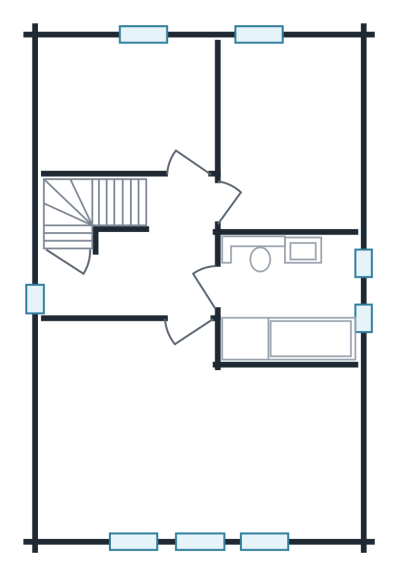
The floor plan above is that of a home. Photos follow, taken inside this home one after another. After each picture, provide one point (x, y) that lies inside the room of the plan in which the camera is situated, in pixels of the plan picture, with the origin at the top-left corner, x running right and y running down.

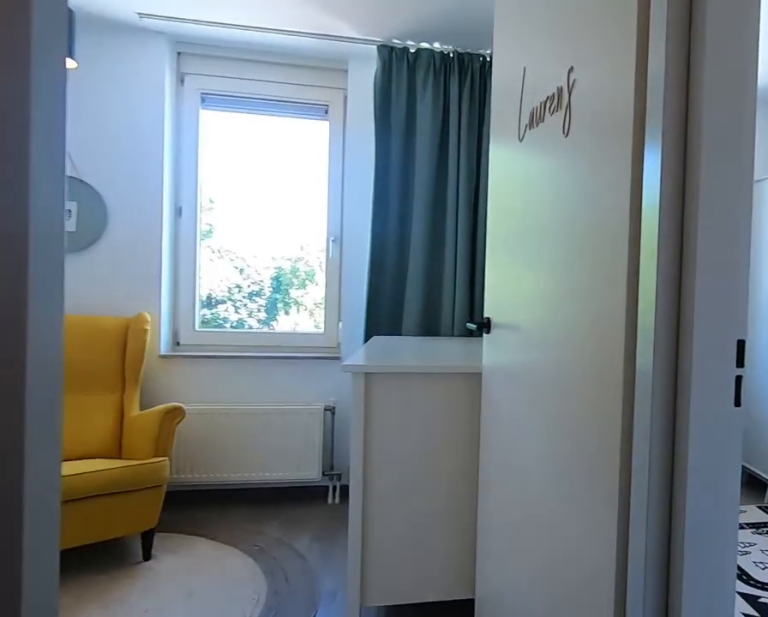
(143, 260)
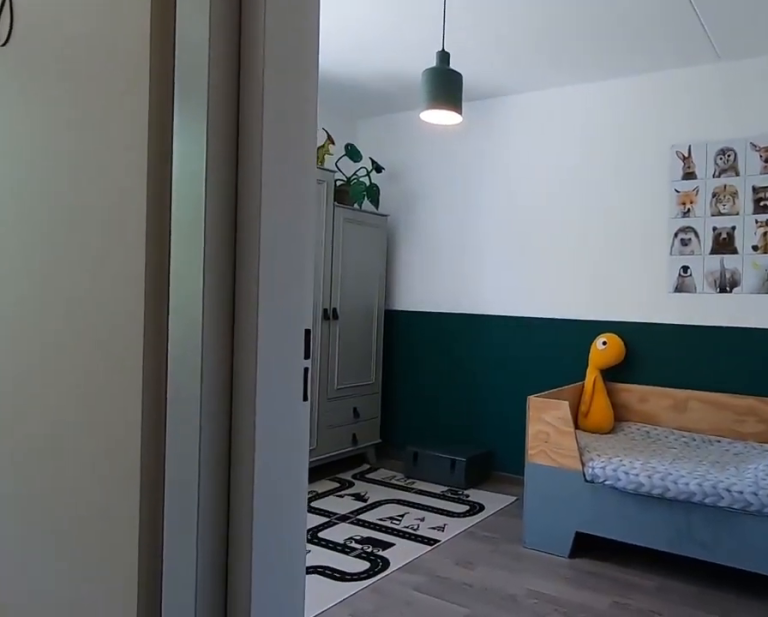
(143, 260)
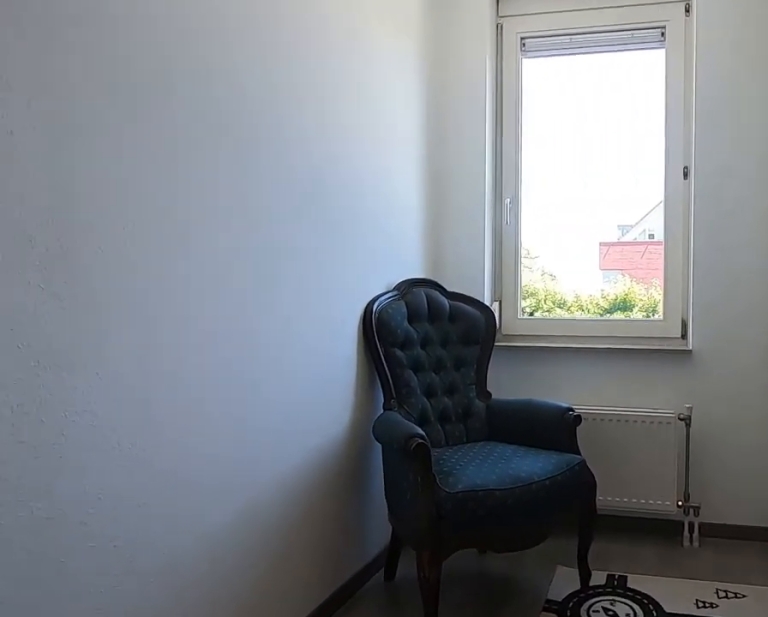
(287, 135)
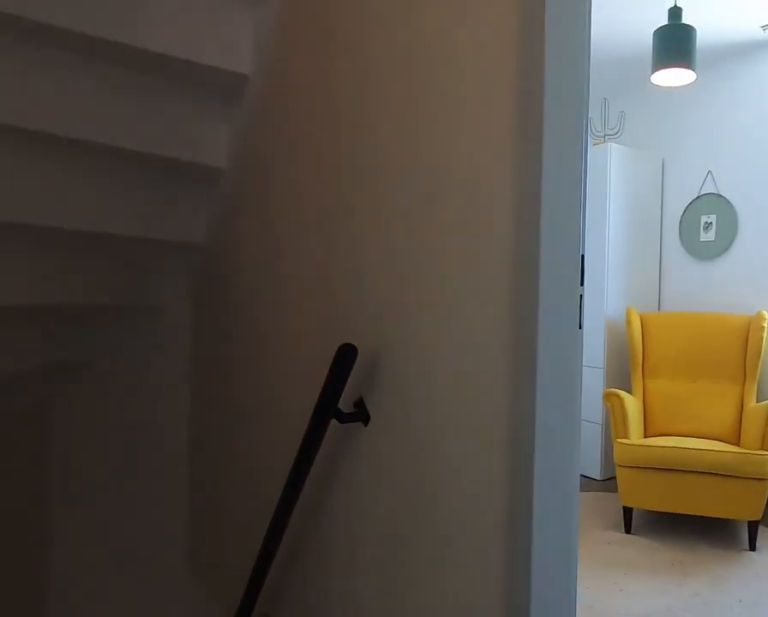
(143, 260)
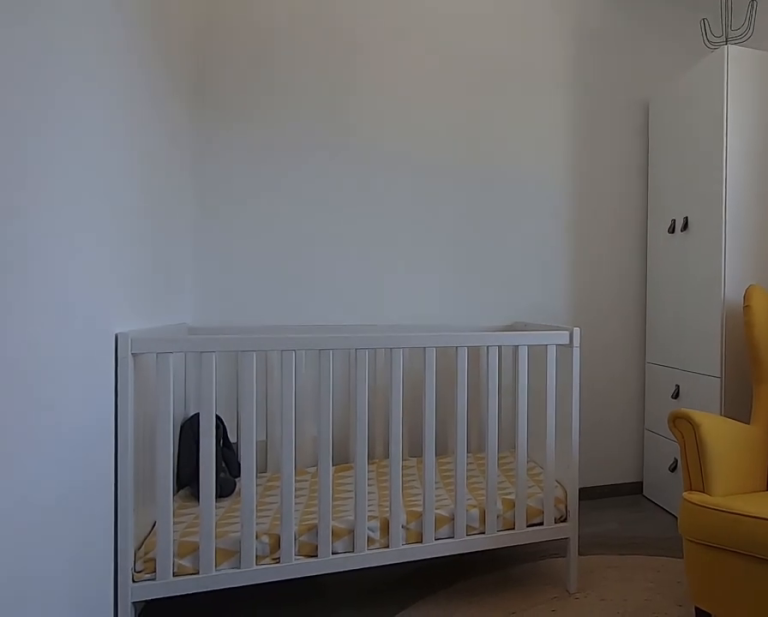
(129, 107)
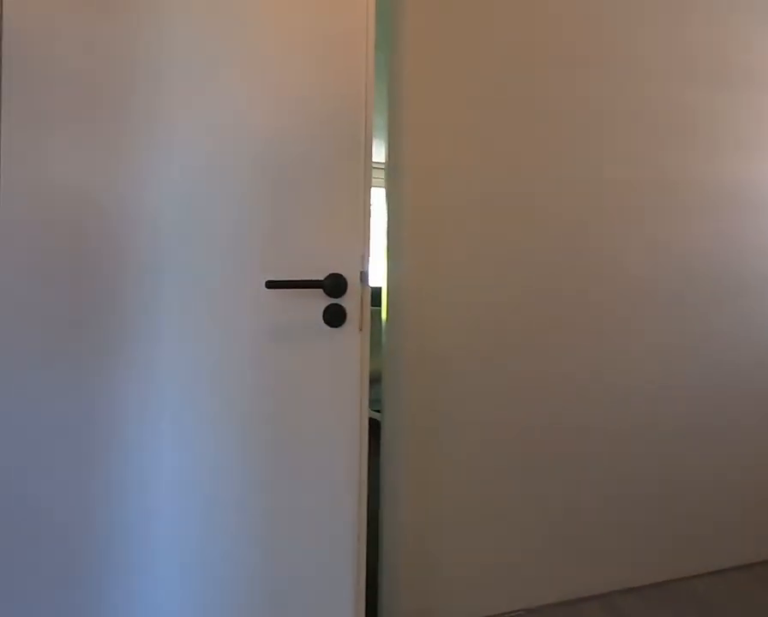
(143, 260)
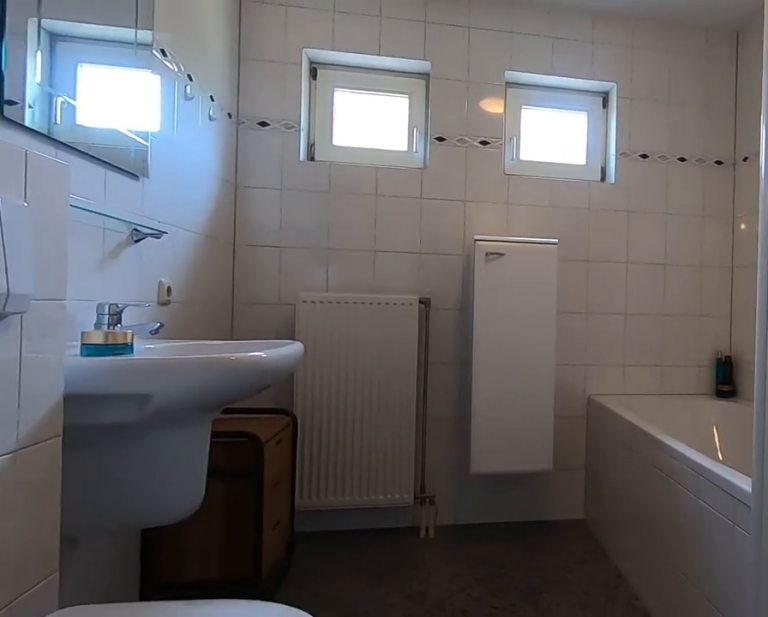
(287, 297)
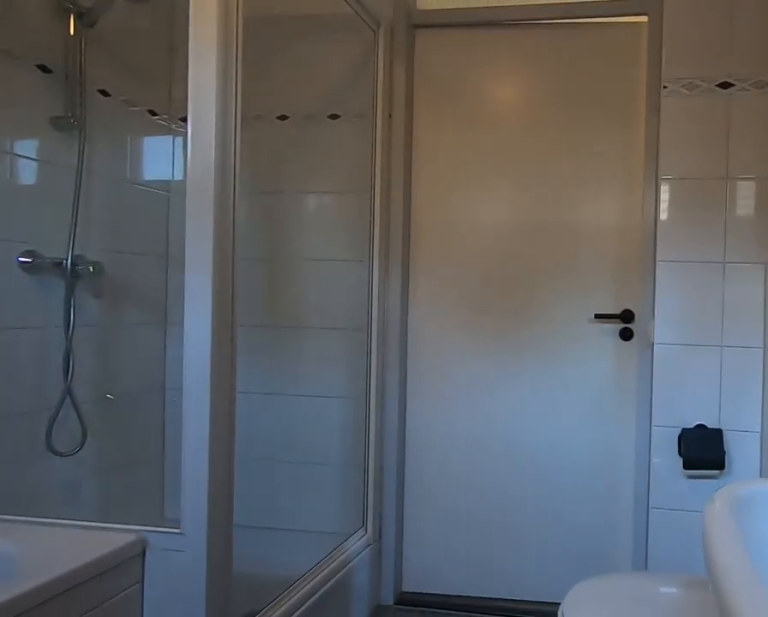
(287, 297)
